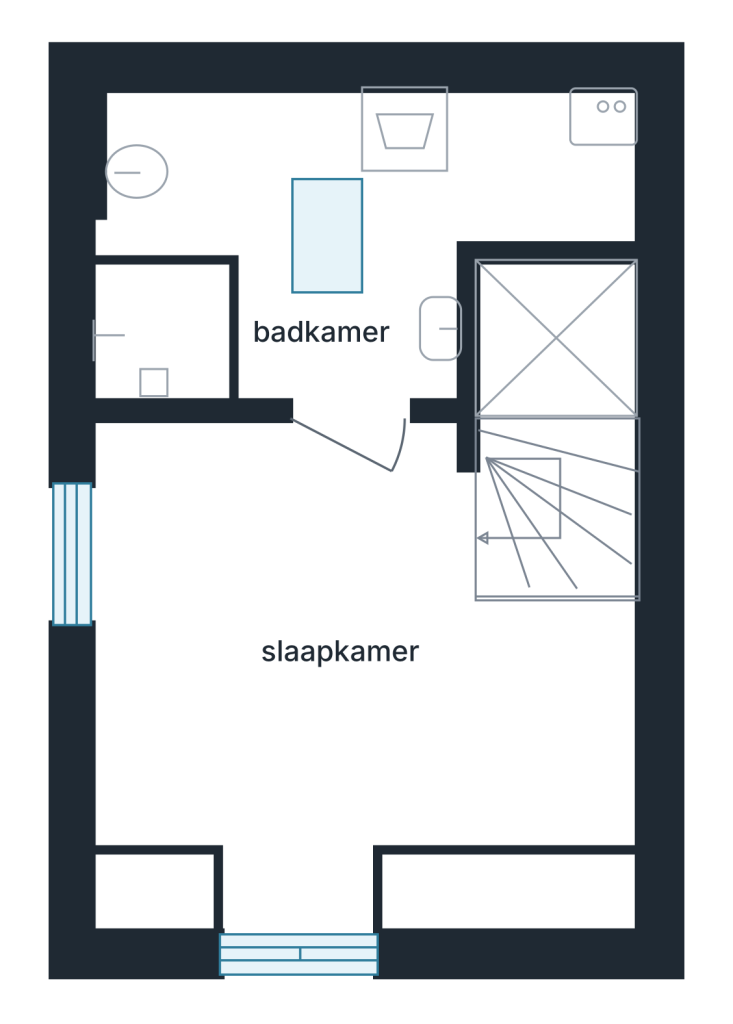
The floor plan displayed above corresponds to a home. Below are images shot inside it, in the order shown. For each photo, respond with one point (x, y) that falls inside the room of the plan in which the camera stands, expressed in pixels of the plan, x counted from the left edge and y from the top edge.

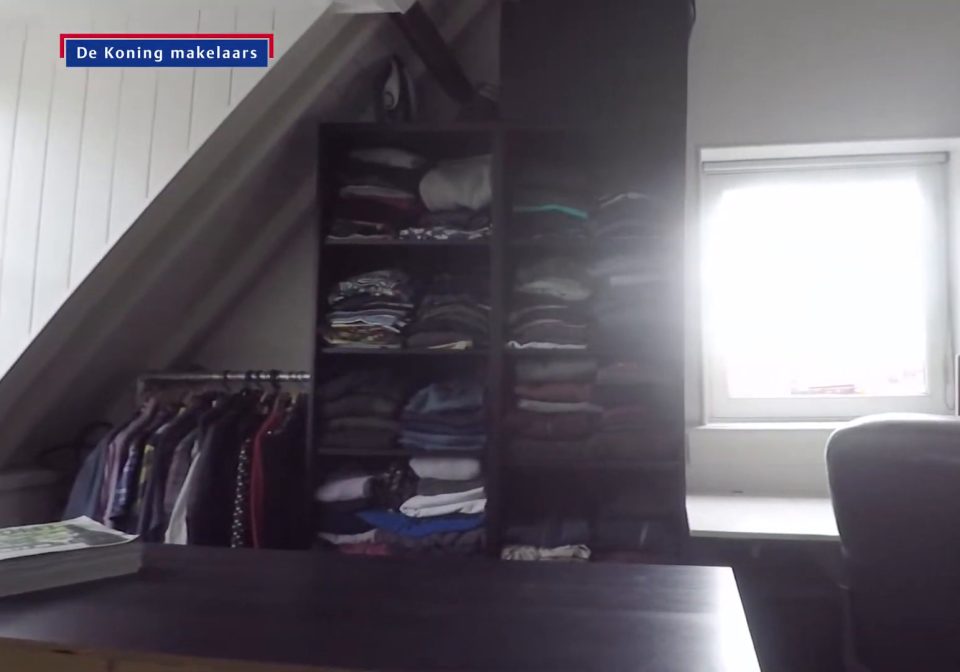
(309, 902)
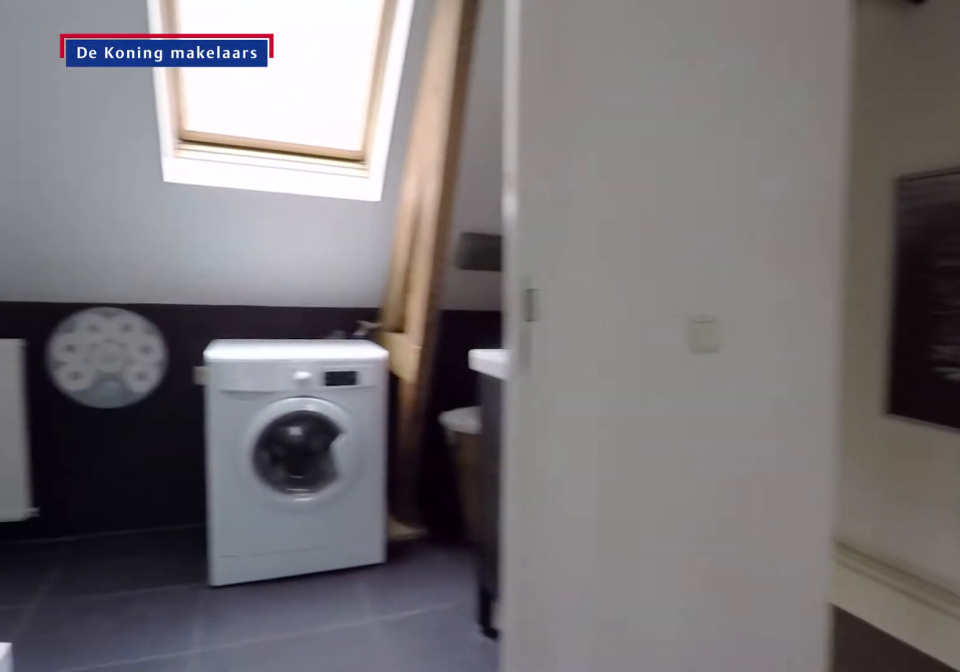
(309, 902)
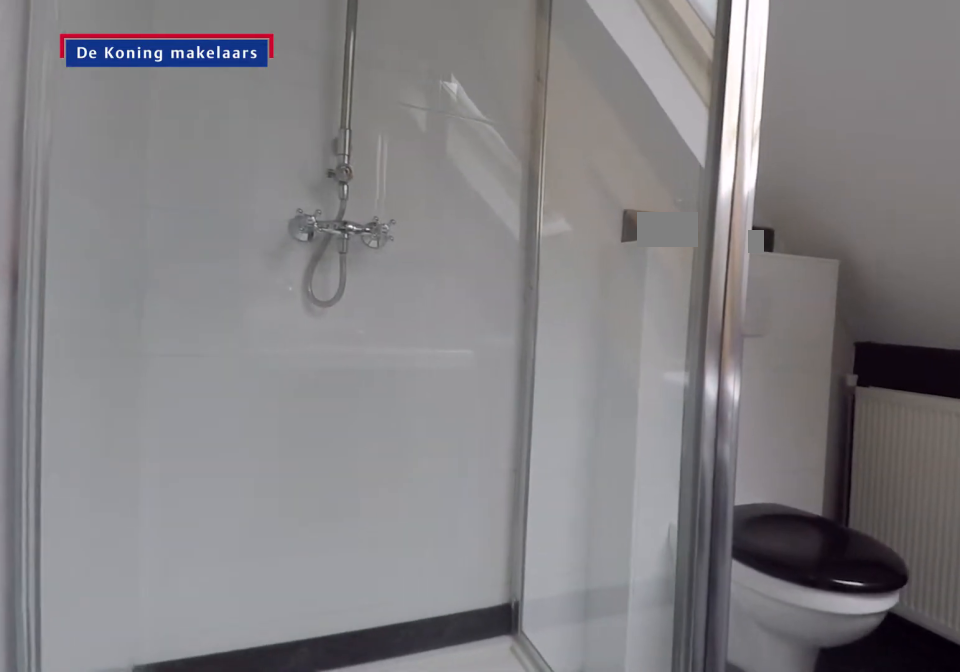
(329, 260)
